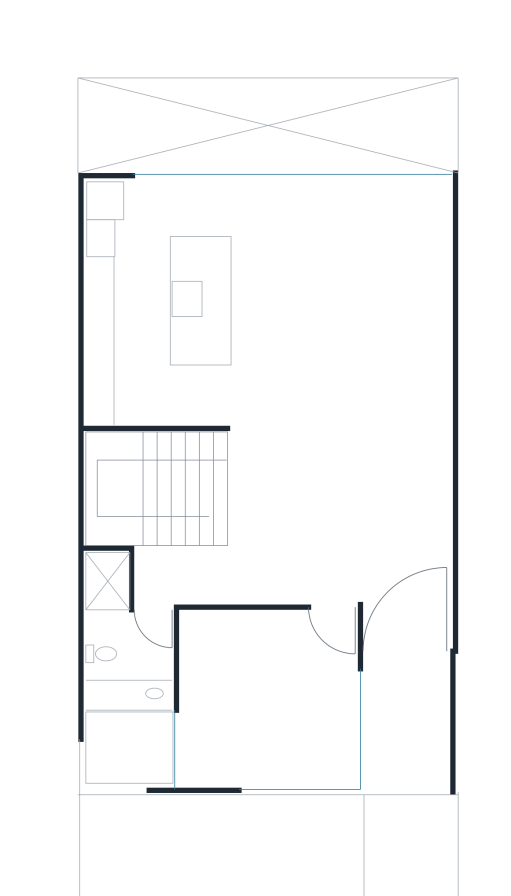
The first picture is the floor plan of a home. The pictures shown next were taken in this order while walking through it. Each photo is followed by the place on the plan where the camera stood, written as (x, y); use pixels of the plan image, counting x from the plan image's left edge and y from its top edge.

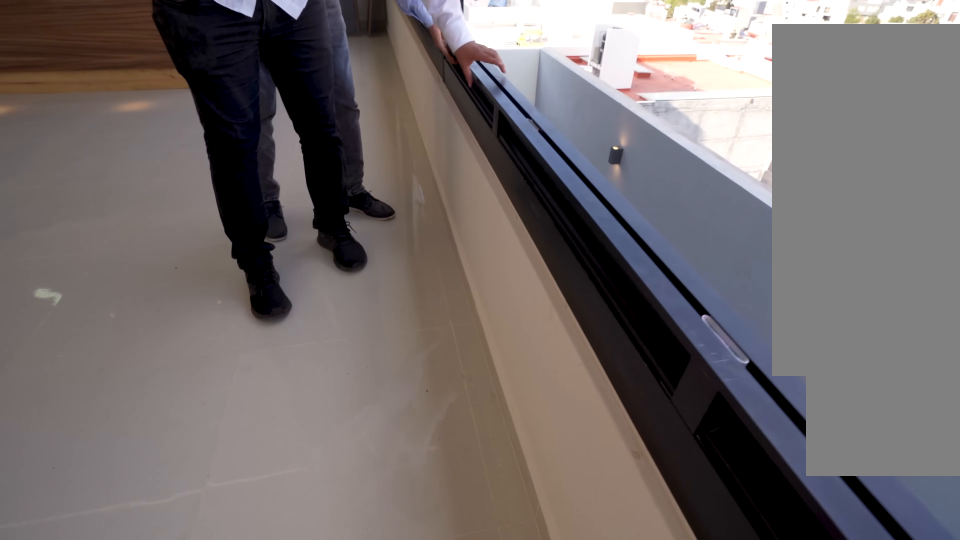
(408, 211)
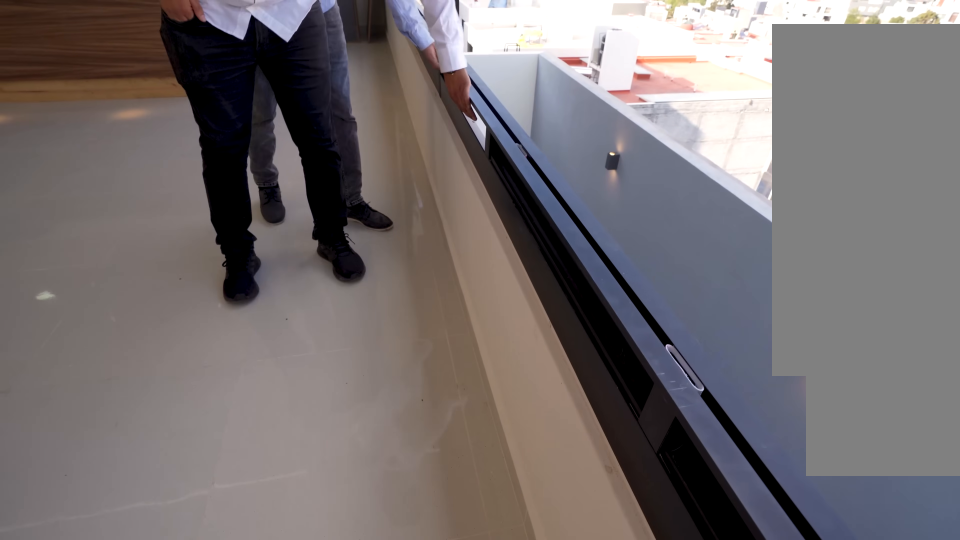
(408, 211)
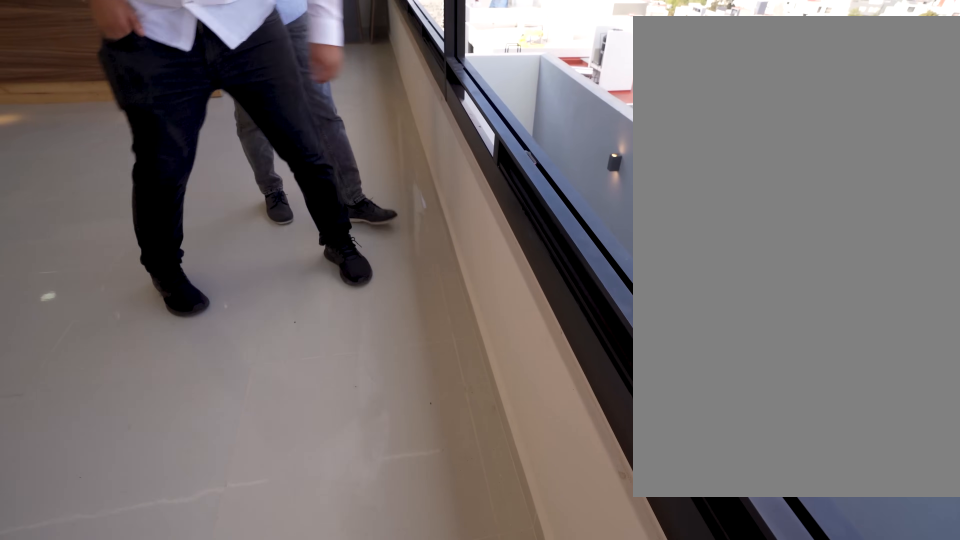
(408, 211)
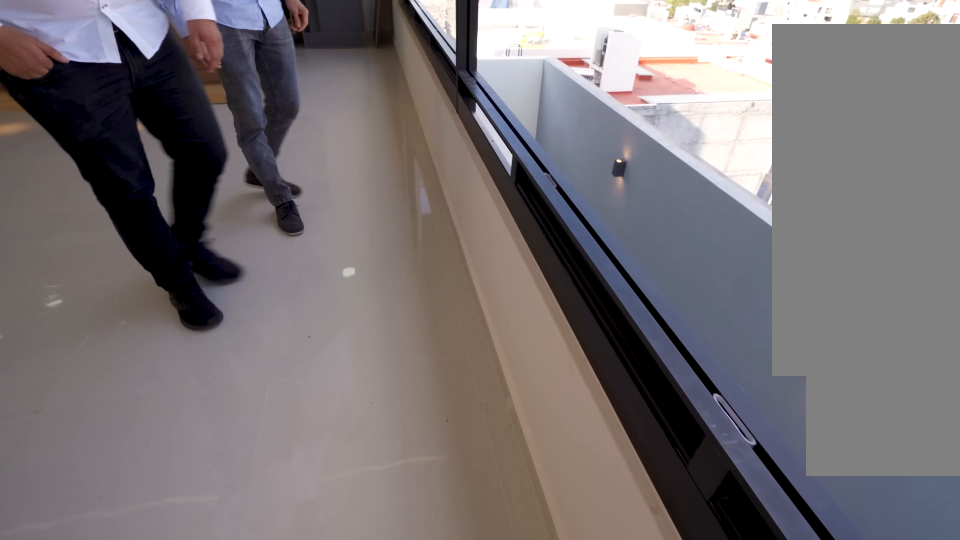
(408, 210)
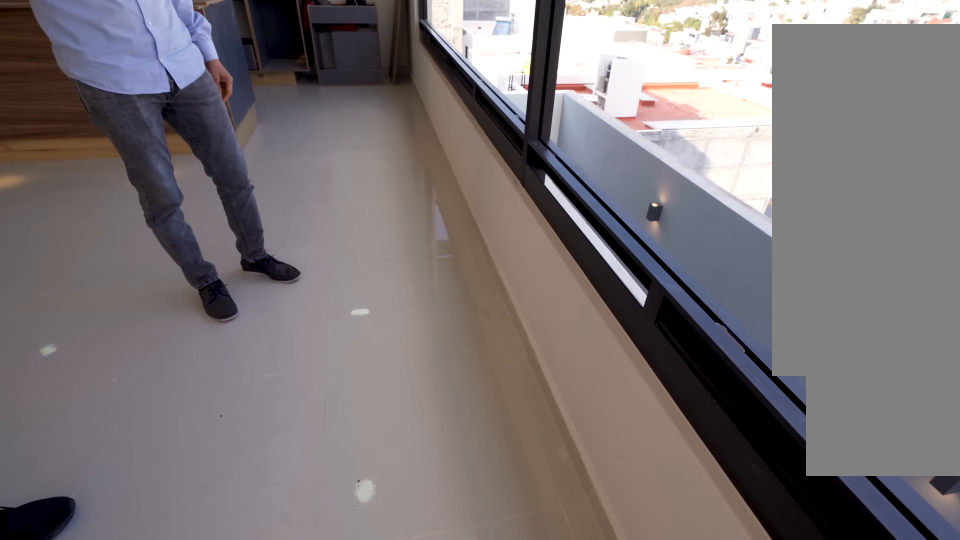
(409, 210)
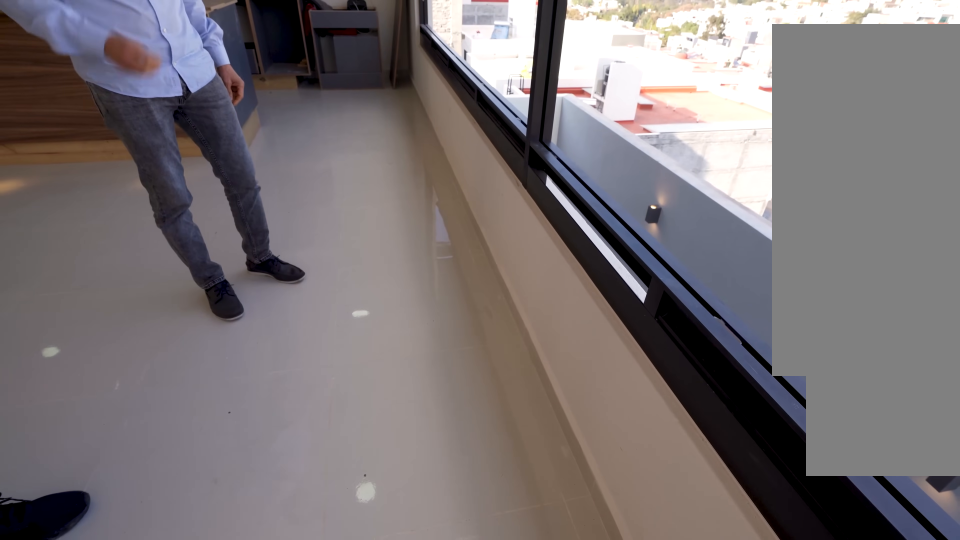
(409, 209)
